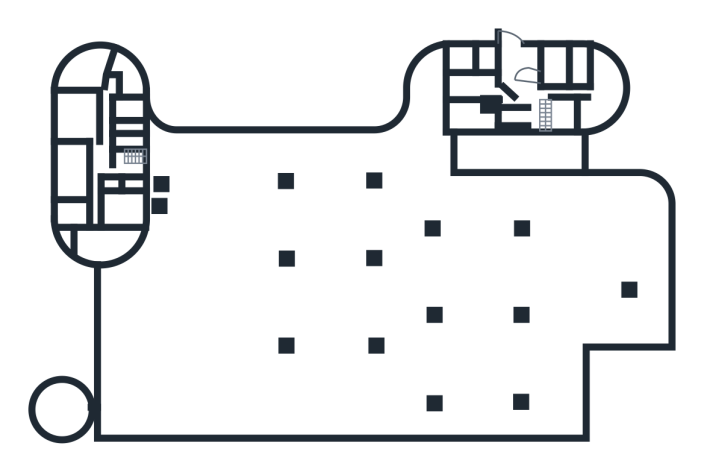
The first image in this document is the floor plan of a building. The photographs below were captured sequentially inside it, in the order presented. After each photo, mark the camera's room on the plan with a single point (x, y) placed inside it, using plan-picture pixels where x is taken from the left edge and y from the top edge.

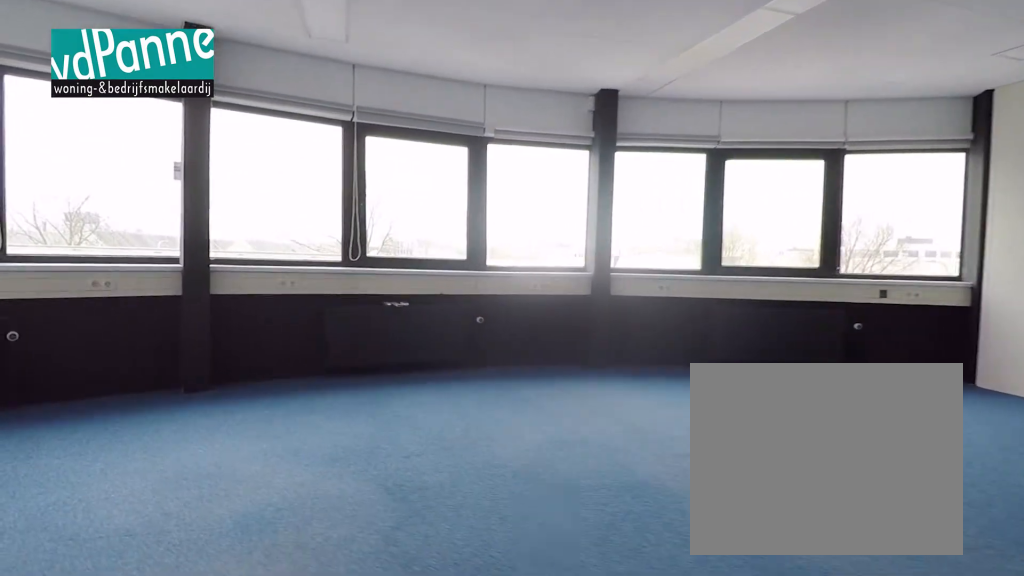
(106, 244)
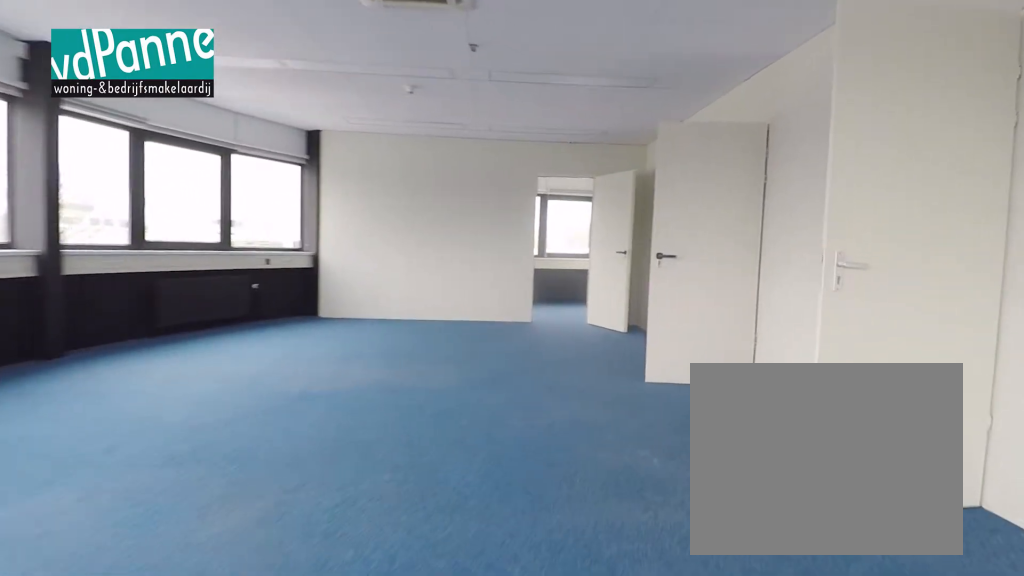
(106, 244)
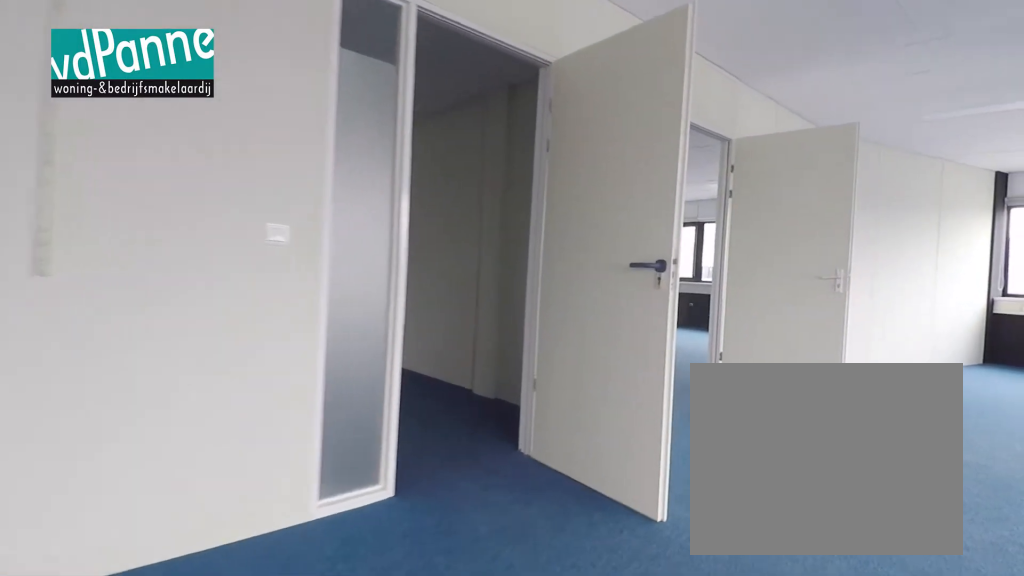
(106, 244)
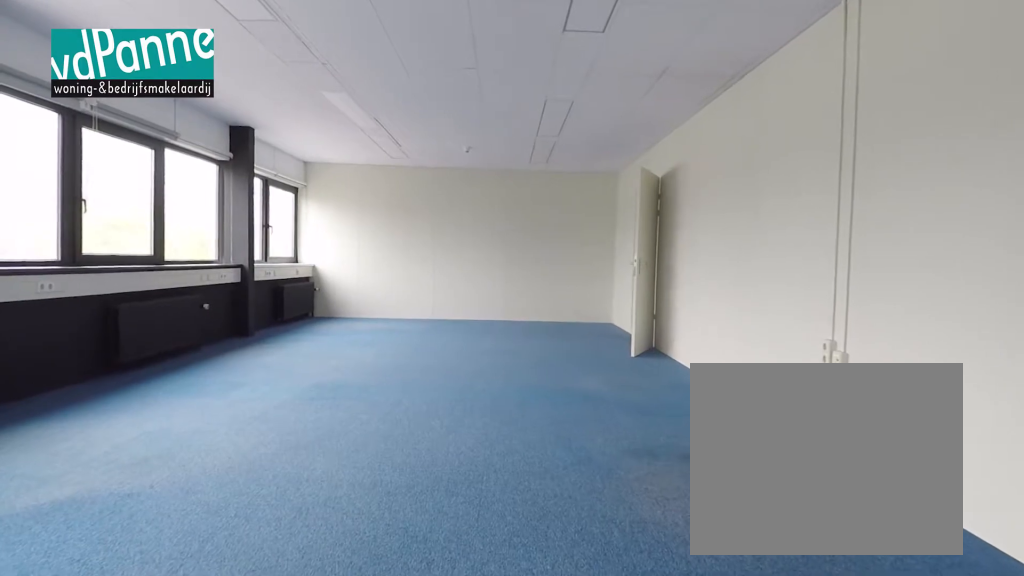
(70, 169)
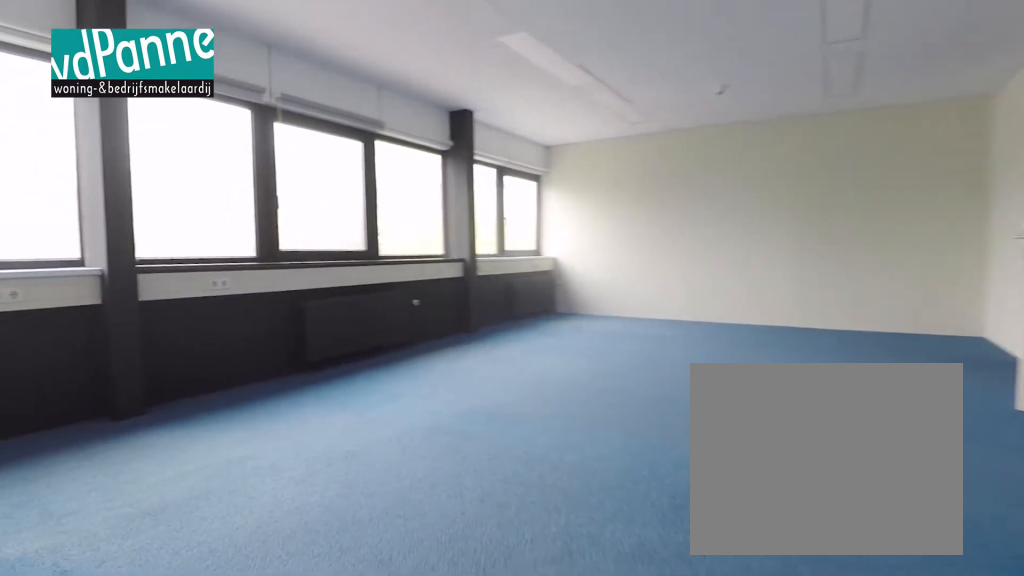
(70, 169)
